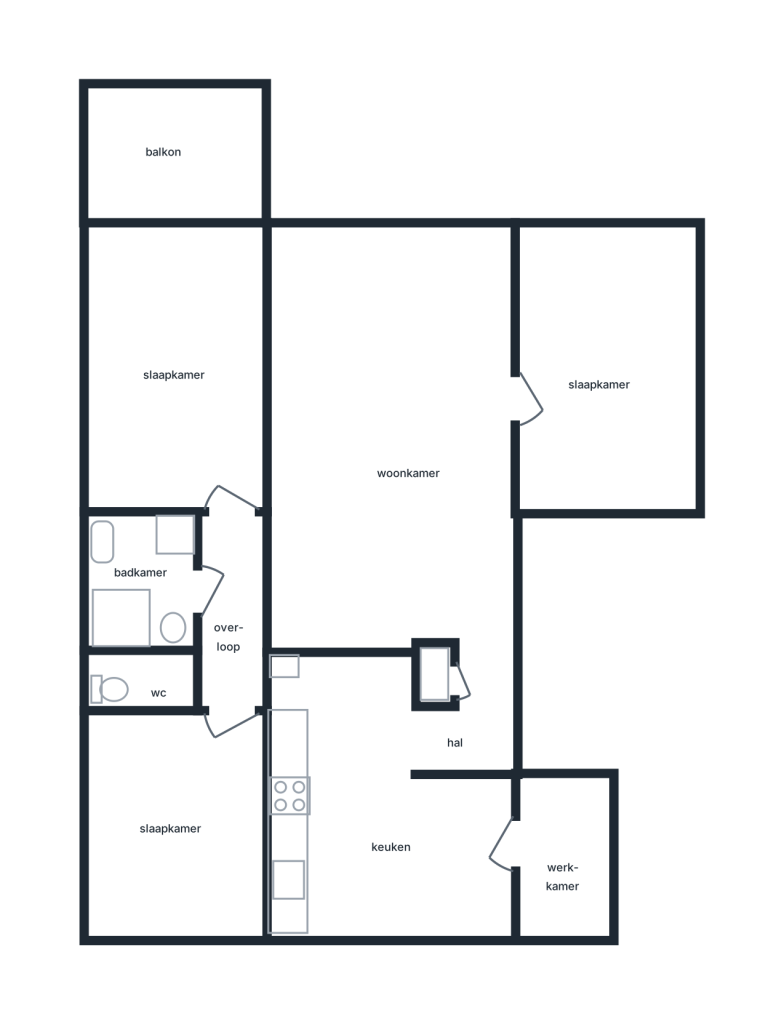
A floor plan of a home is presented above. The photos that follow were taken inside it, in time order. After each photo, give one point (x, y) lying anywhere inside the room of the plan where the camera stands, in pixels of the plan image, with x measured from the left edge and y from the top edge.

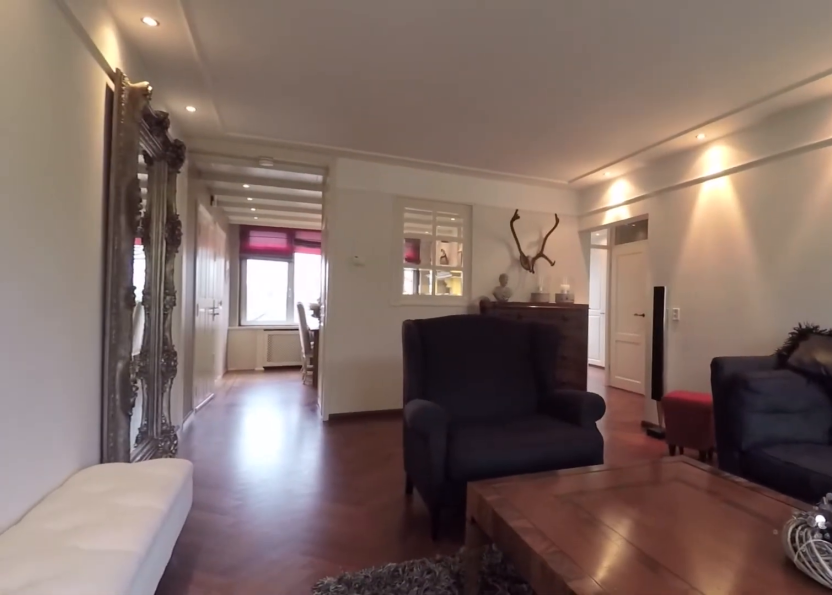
(391, 437)
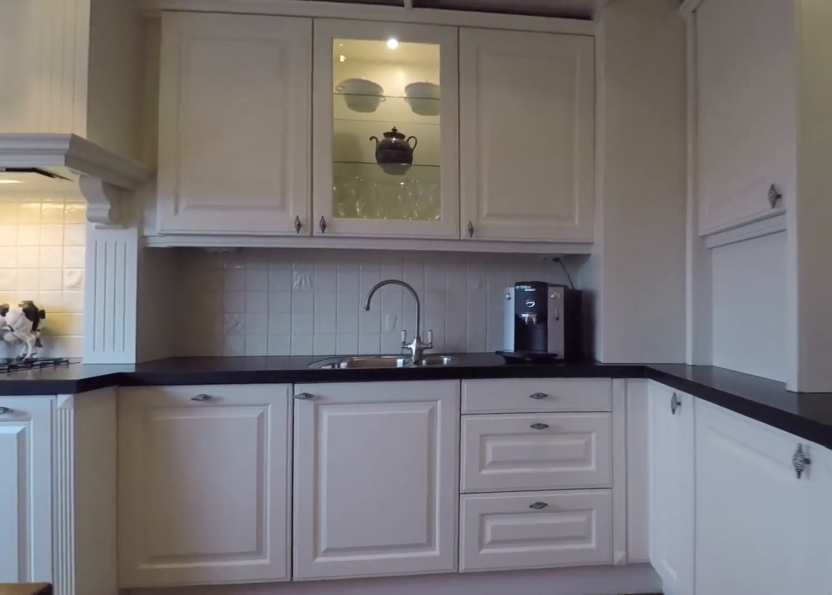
(390, 797)
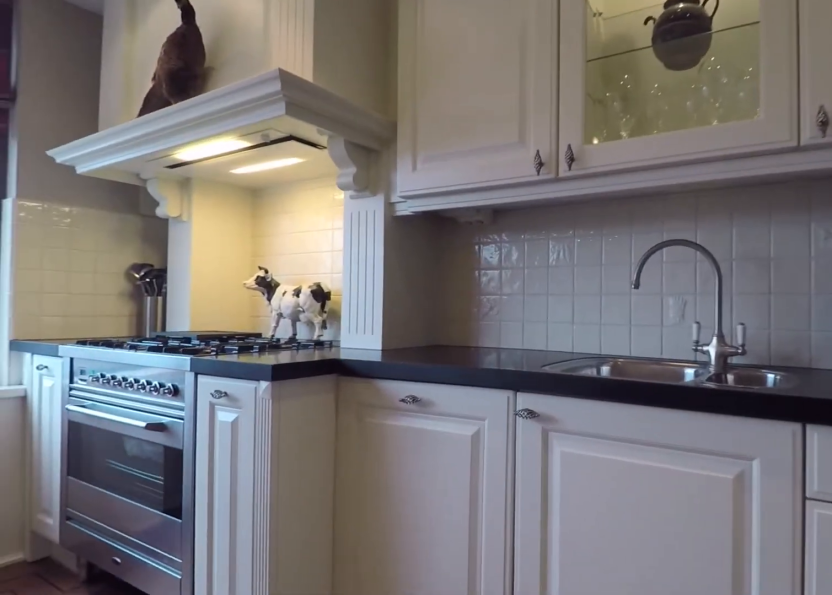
(390, 797)
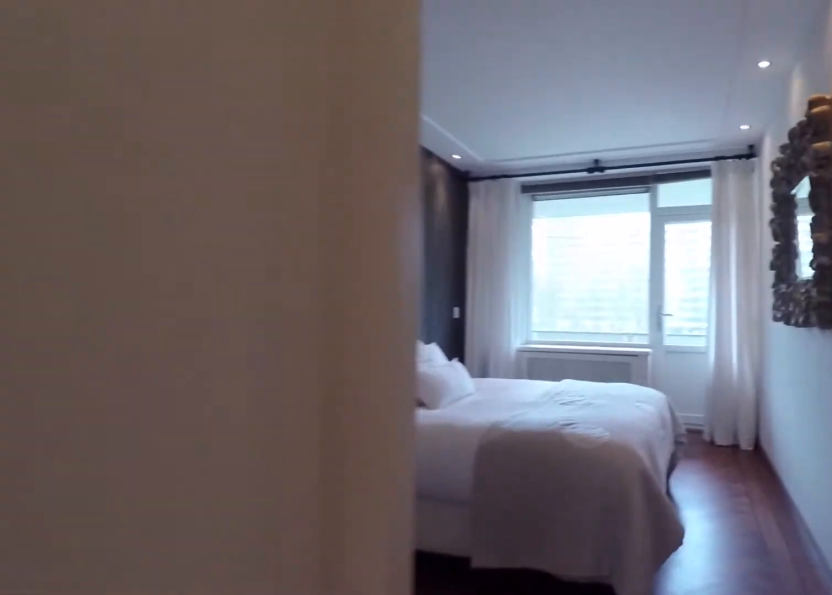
(232, 614)
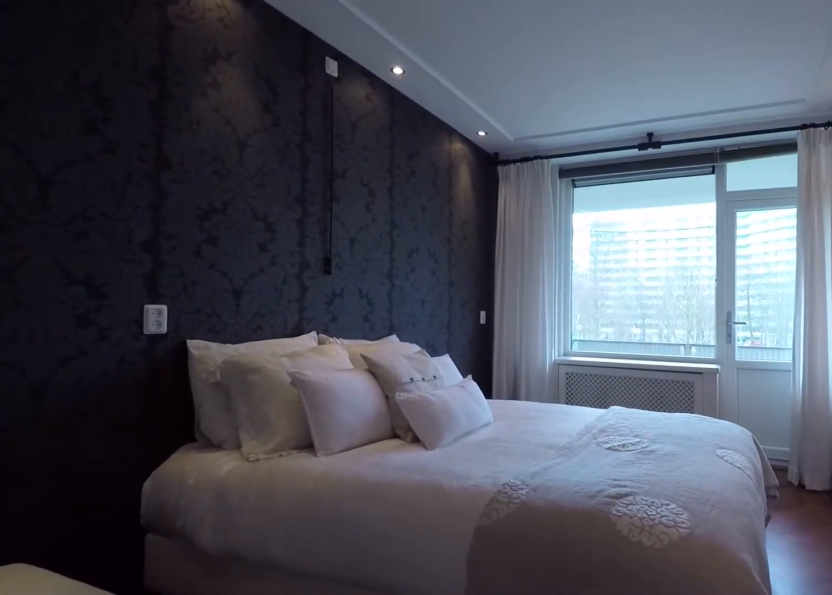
(178, 370)
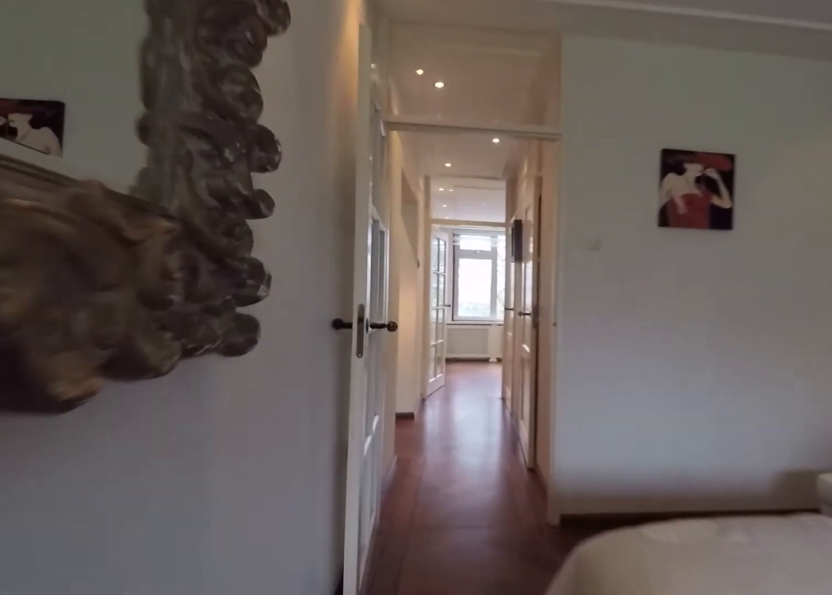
(178, 370)
